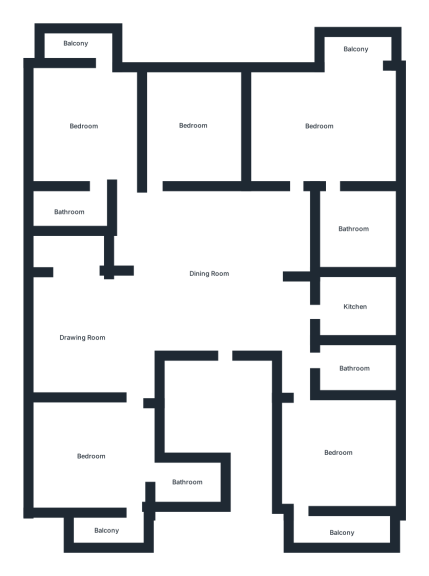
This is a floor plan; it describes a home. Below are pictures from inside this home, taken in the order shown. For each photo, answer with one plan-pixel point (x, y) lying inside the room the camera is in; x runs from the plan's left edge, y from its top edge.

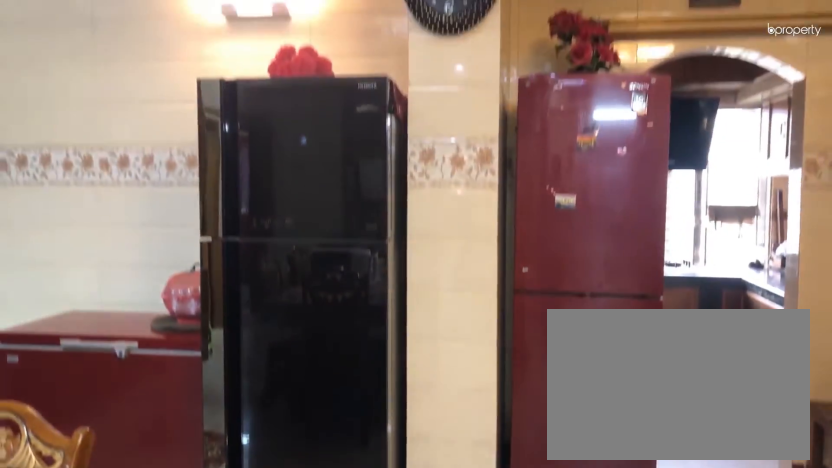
(212, 273)
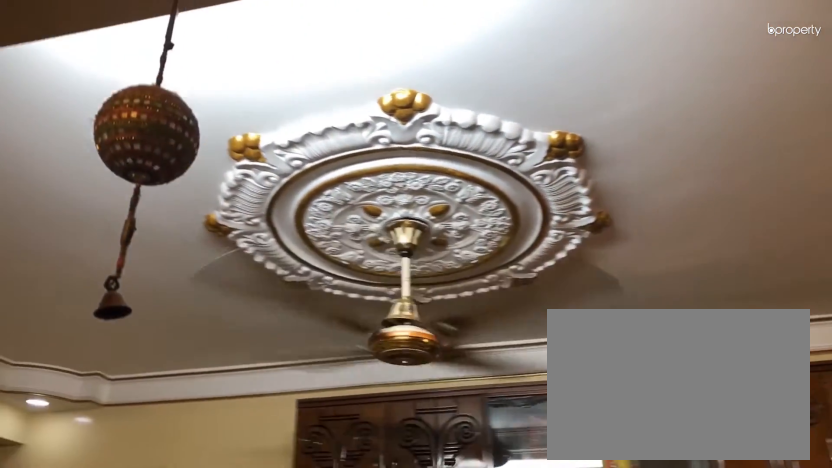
(212, 272)
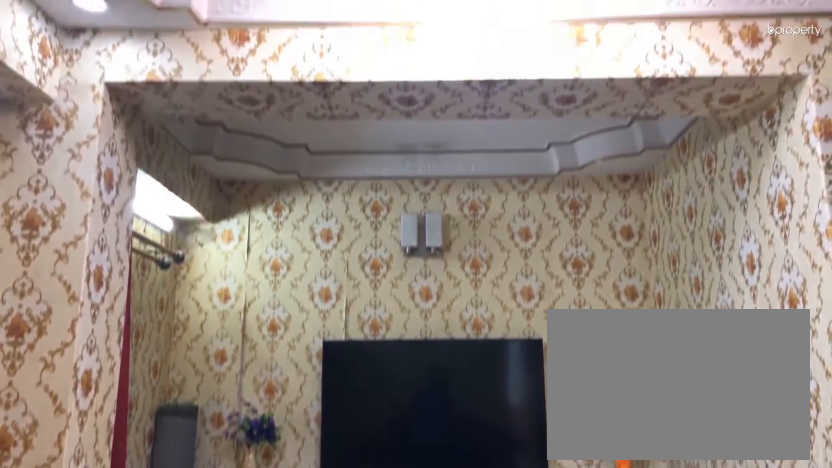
(84, 337)
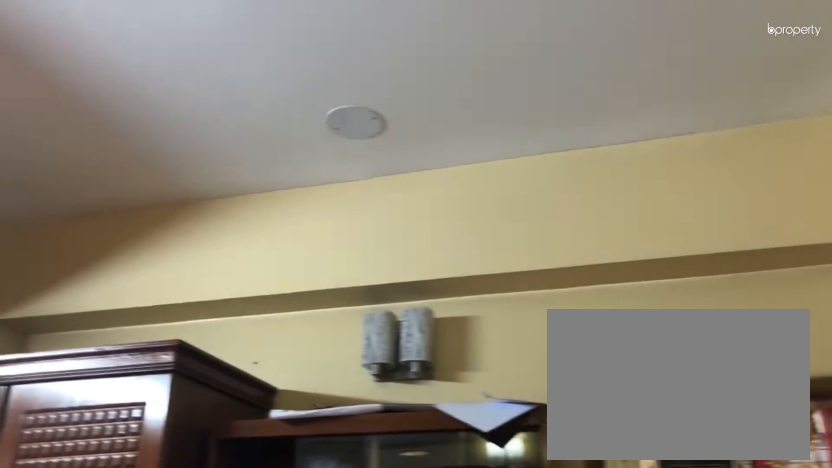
(87, 454)
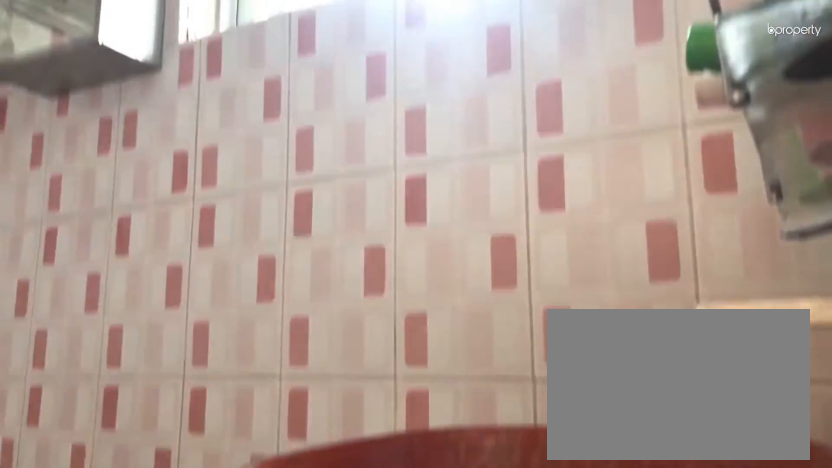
(192, 482)
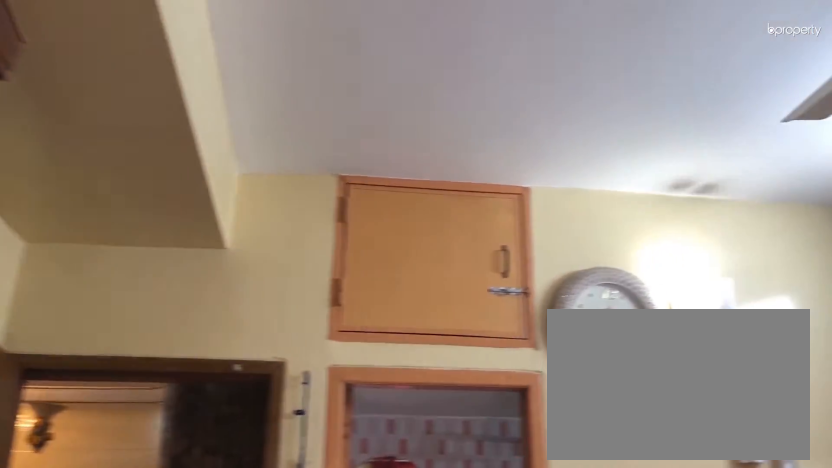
(83, 124)
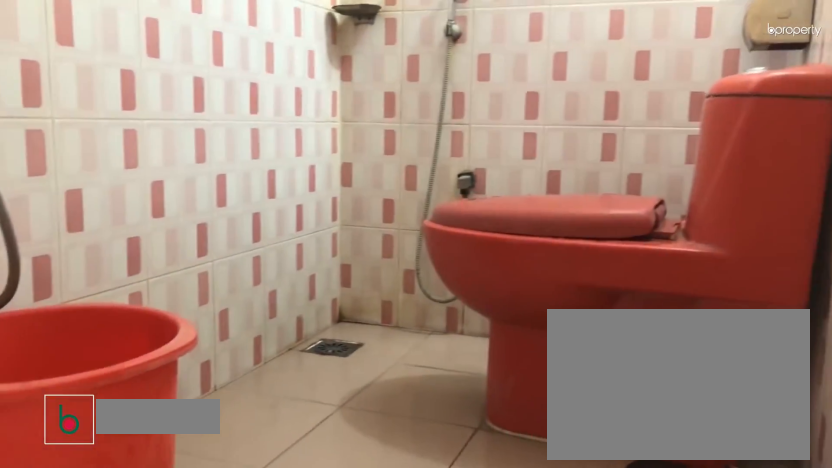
(68, 209)
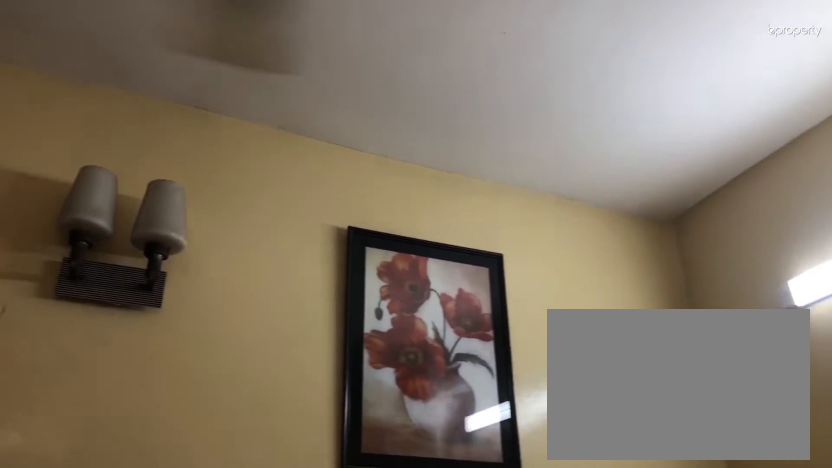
(192, 123)
